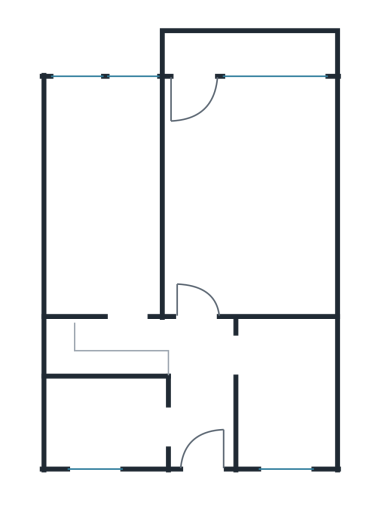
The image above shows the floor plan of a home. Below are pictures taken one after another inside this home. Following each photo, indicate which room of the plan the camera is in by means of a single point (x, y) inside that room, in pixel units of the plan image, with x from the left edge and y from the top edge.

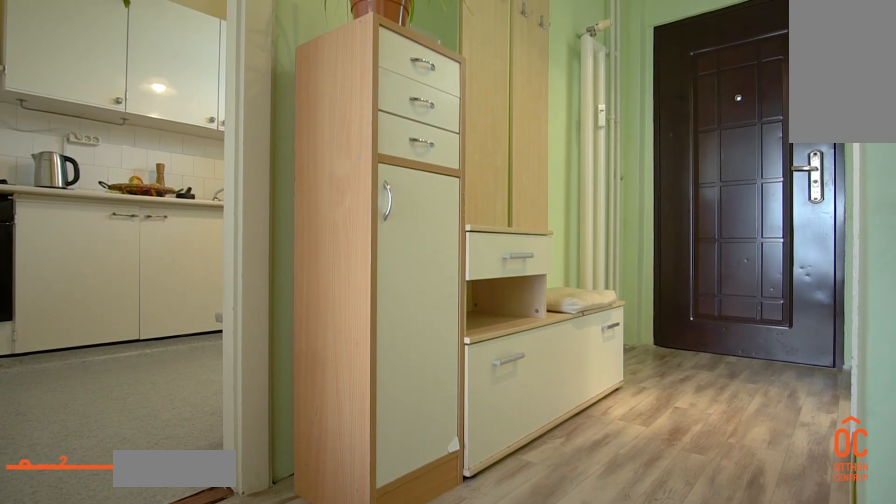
(200, 389)
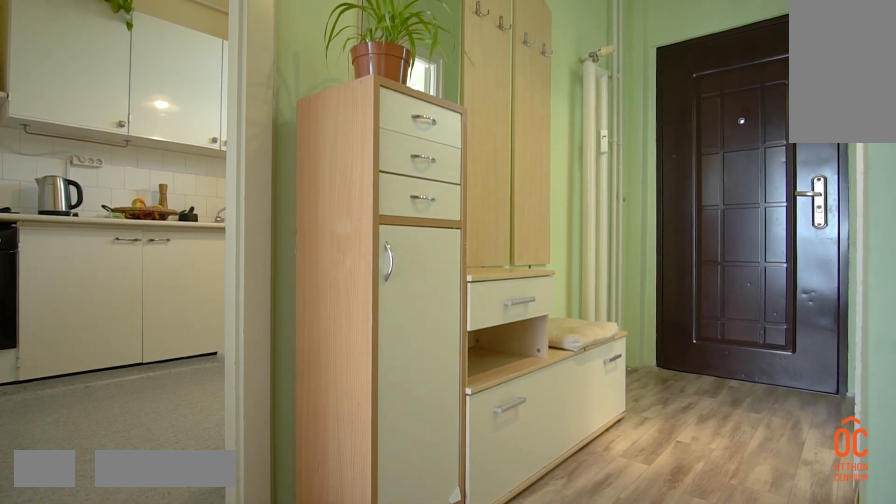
(200, 389)
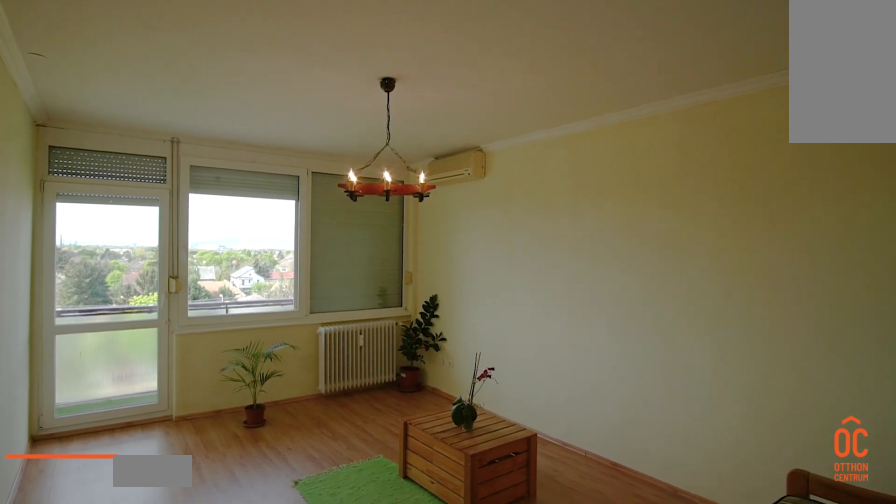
(255, 202)
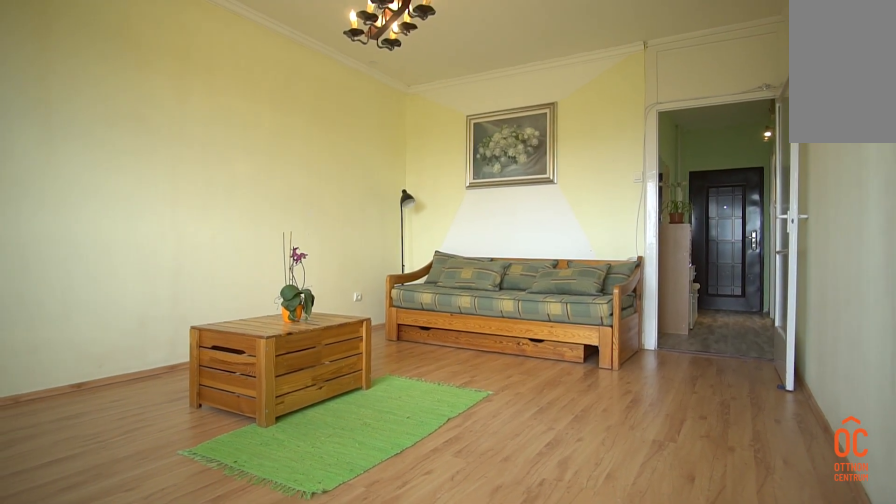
(256, 202)
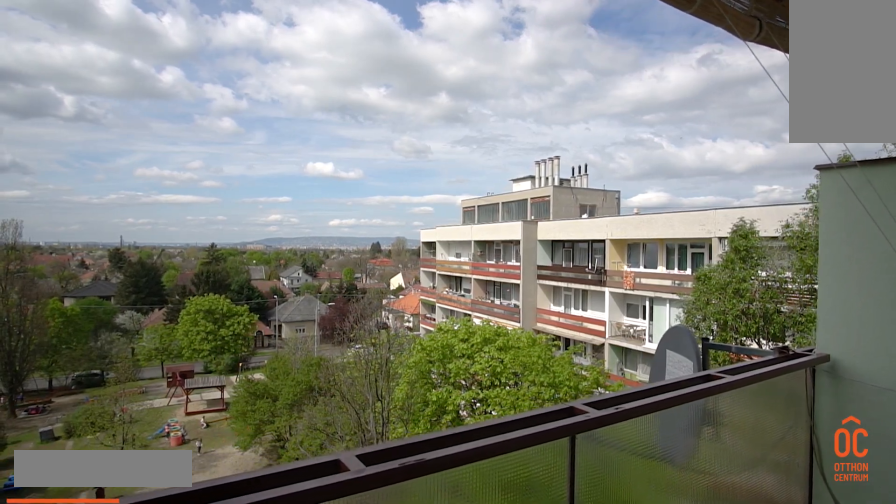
(257, 55)
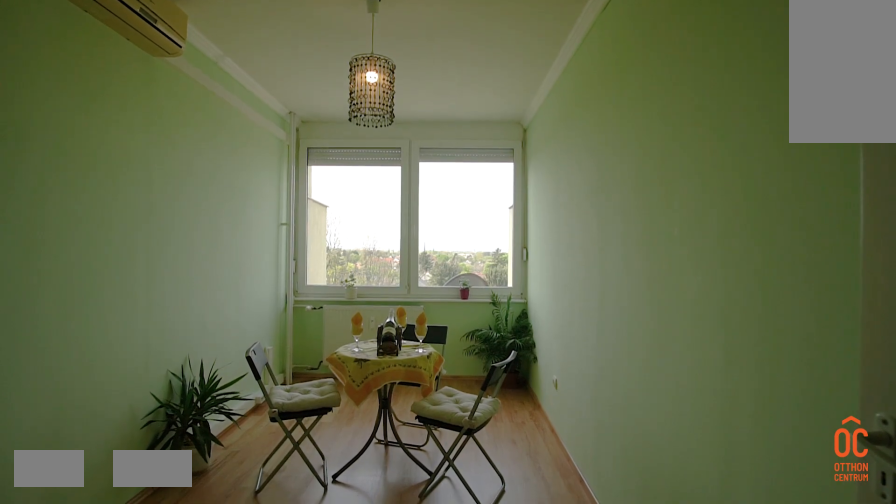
(108, 192)
